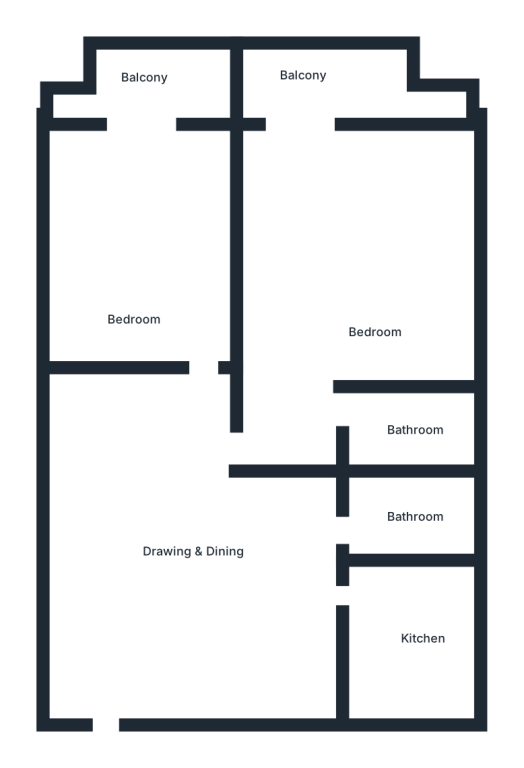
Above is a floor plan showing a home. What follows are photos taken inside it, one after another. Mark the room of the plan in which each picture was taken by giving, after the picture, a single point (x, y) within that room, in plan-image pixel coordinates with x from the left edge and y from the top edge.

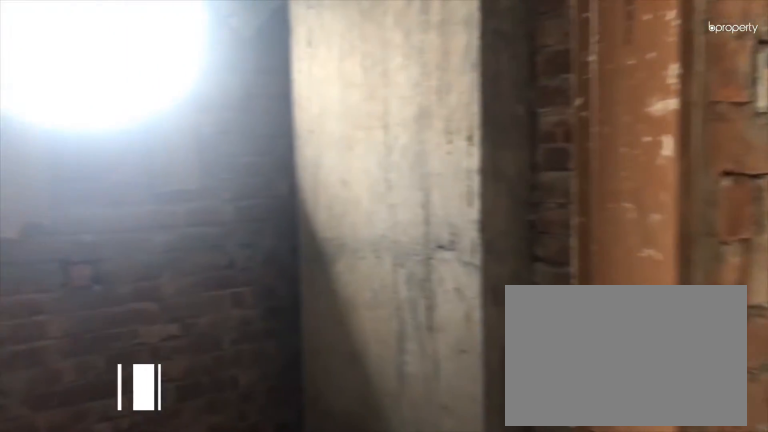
(417, 426)
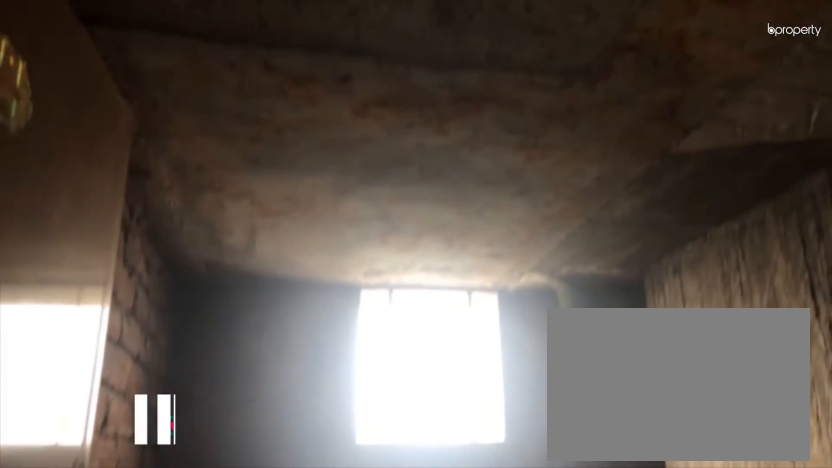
(417, 426)
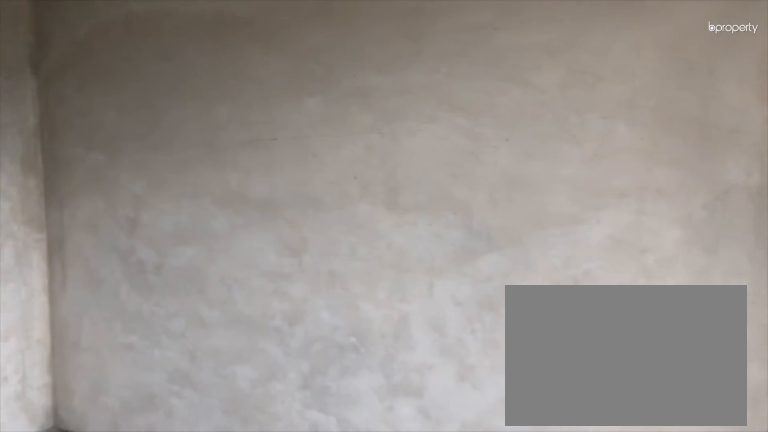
(128, 259)
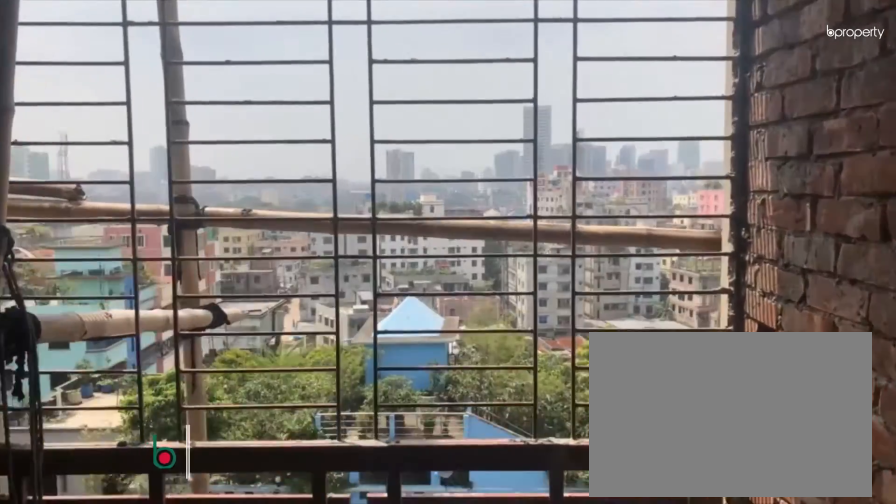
(162, 82)
